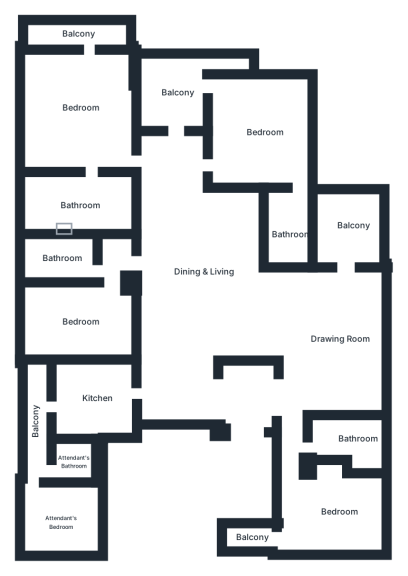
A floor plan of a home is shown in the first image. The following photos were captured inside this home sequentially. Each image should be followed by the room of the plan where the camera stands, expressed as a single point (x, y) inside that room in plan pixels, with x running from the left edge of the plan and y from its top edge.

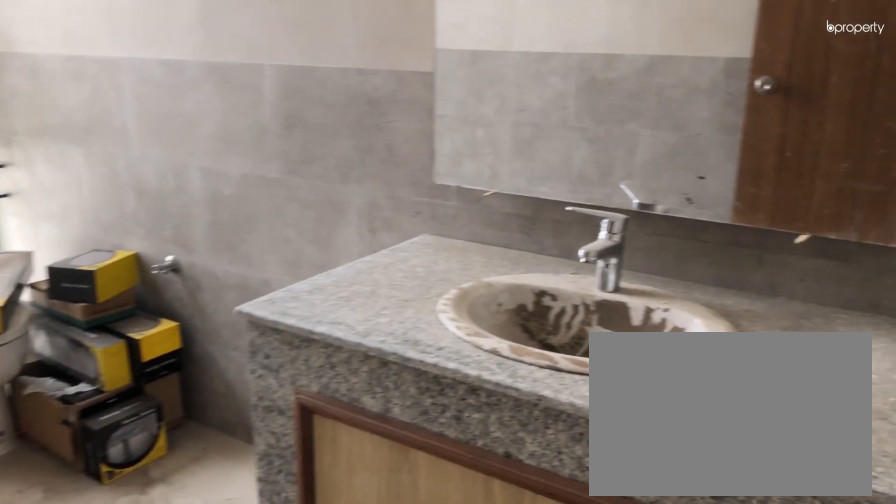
(59, 257)
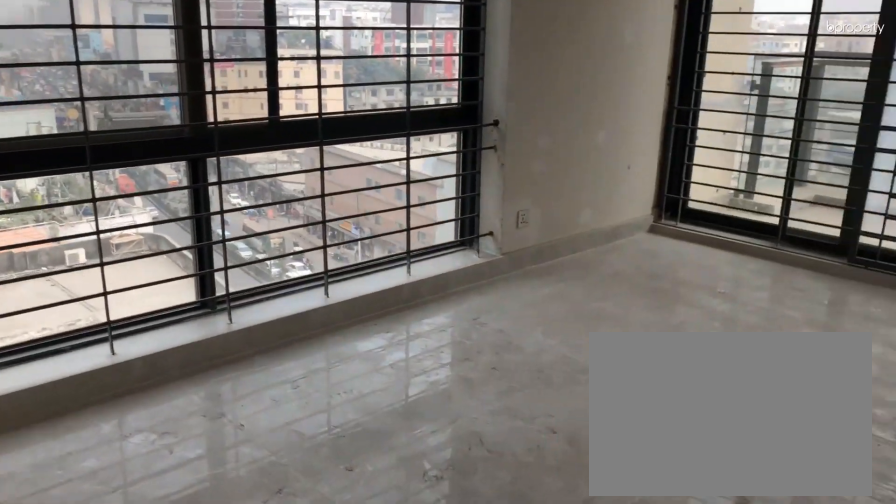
(78, 104)
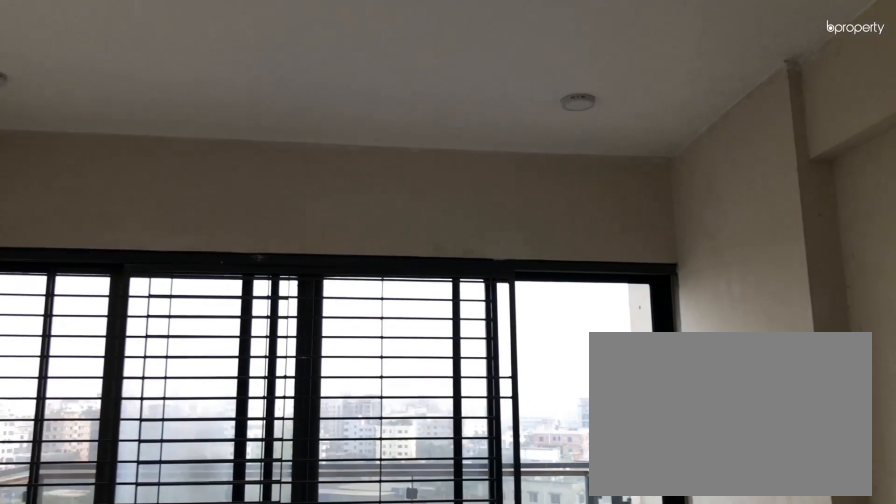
(78, 104)
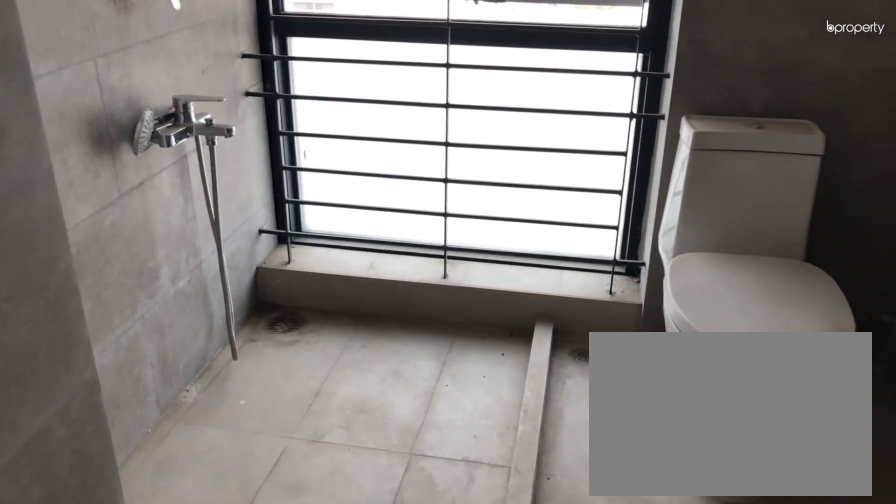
(79, 201)
